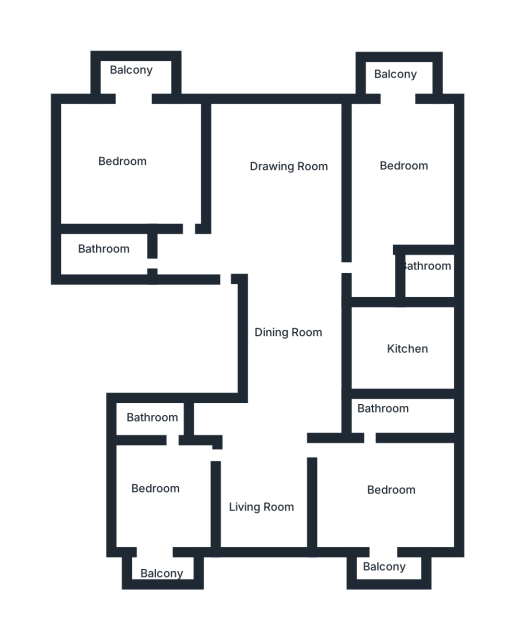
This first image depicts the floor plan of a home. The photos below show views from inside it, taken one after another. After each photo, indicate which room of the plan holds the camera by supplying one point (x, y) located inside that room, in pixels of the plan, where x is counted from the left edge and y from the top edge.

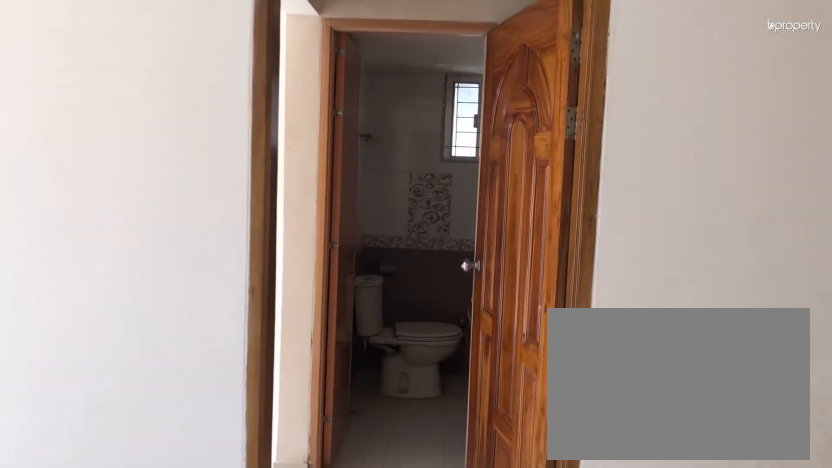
(298, 284)
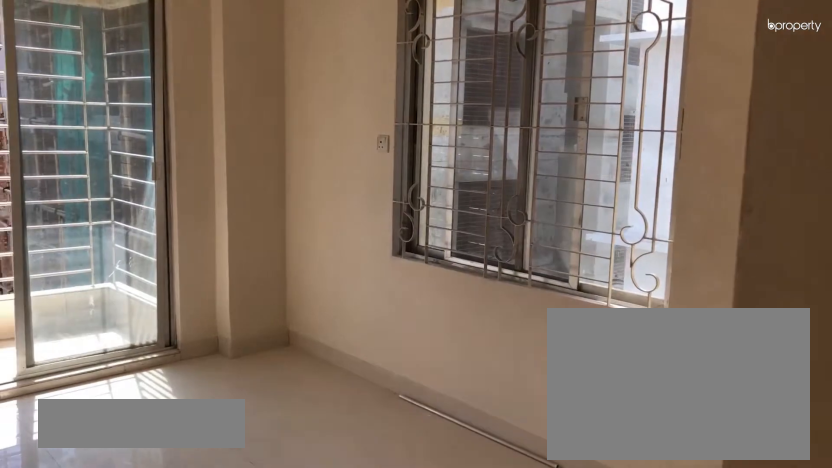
(392, 180)
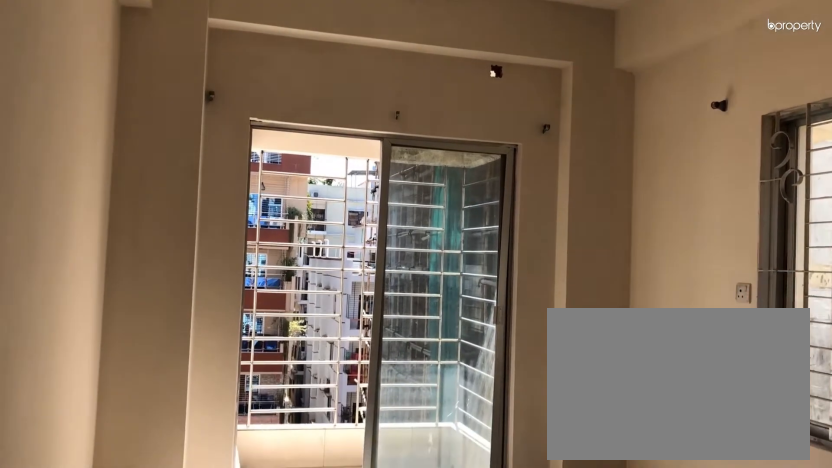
(392, 180)
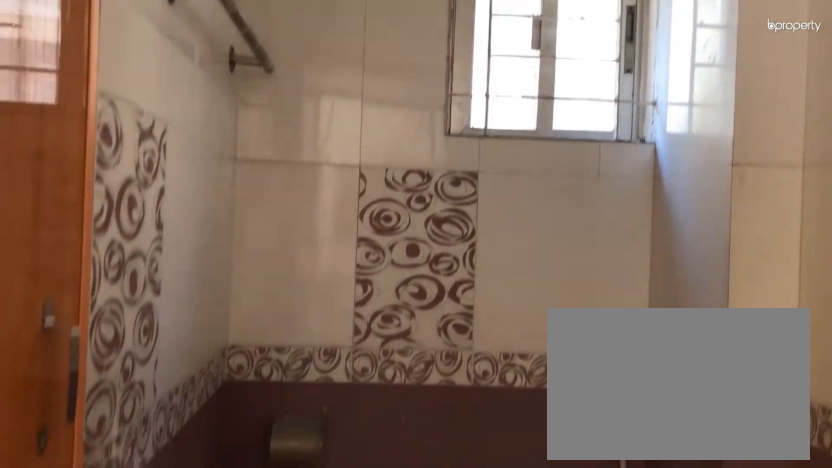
(423, 274)
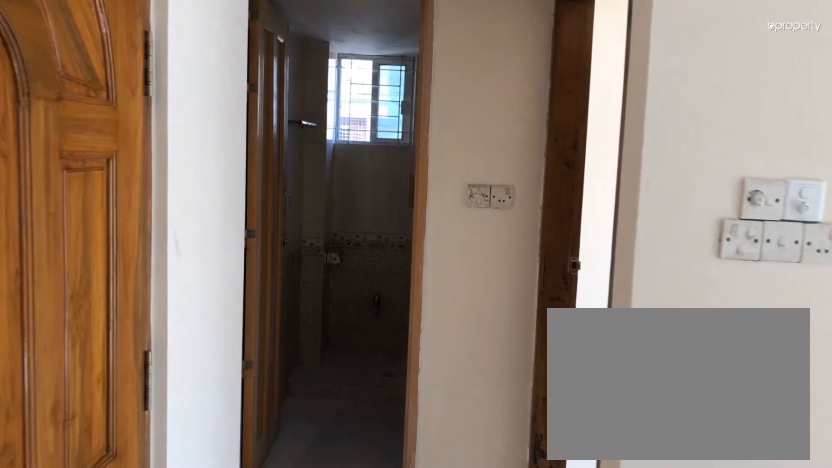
(213, 258)
